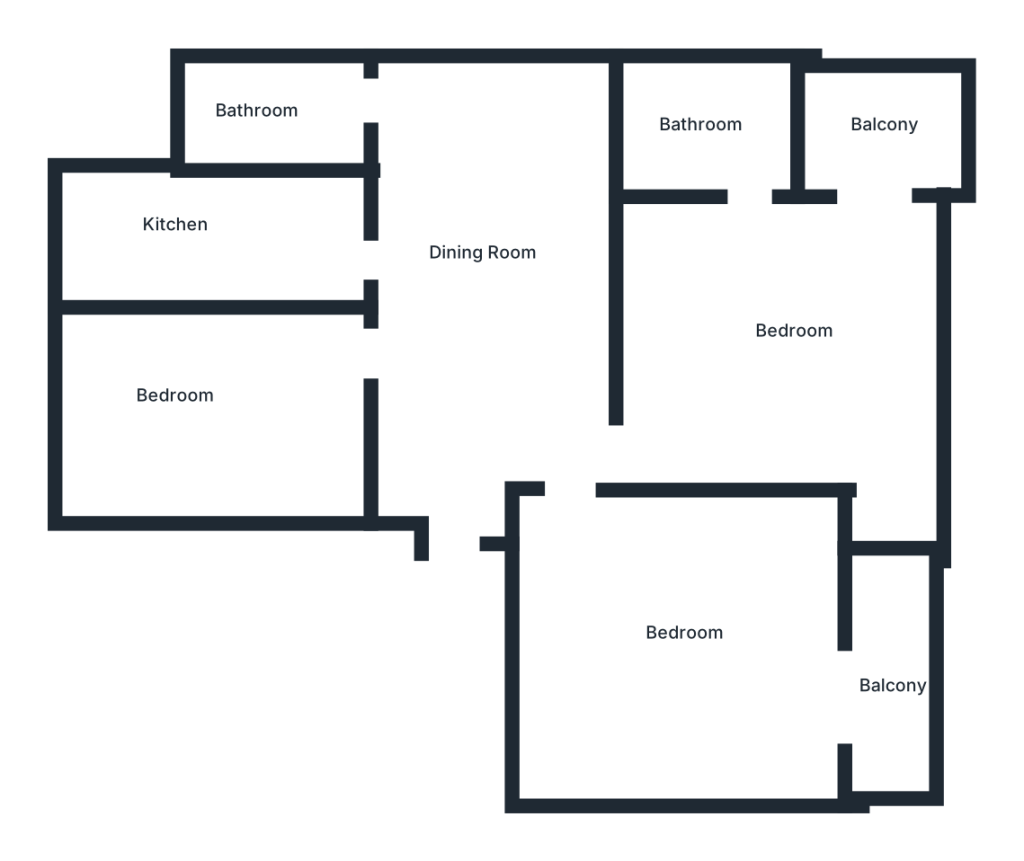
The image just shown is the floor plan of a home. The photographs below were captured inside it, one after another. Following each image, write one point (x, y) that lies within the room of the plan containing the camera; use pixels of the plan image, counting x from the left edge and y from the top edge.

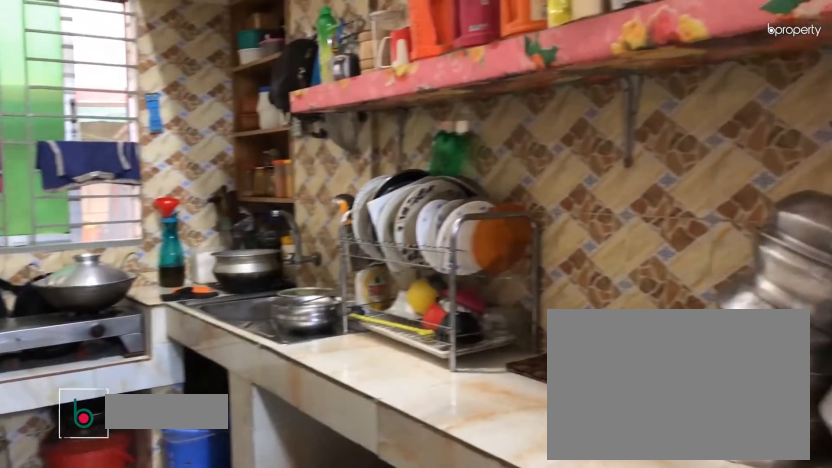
(227, 242)
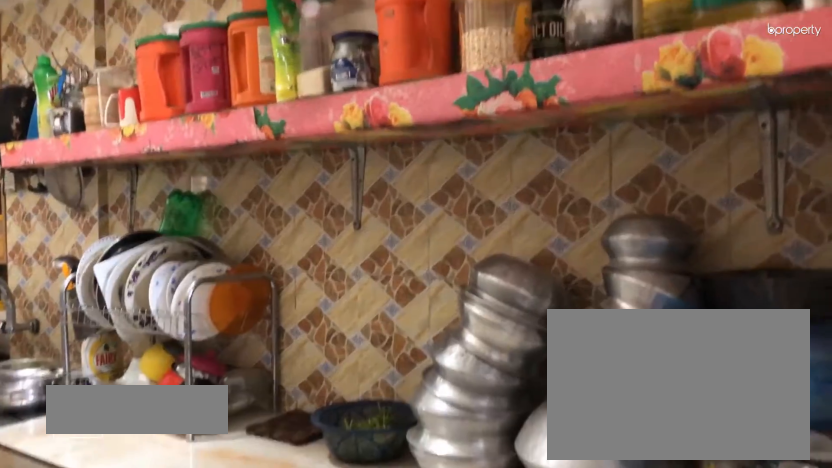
(227, 242)
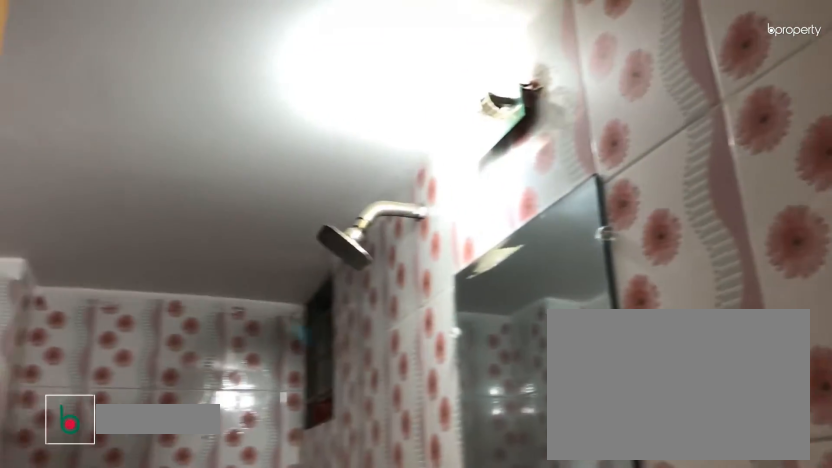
(291, 111)
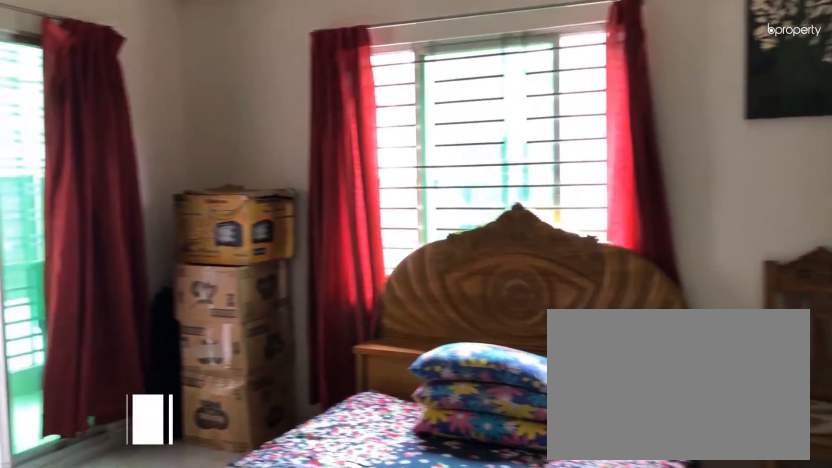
(787, 370)
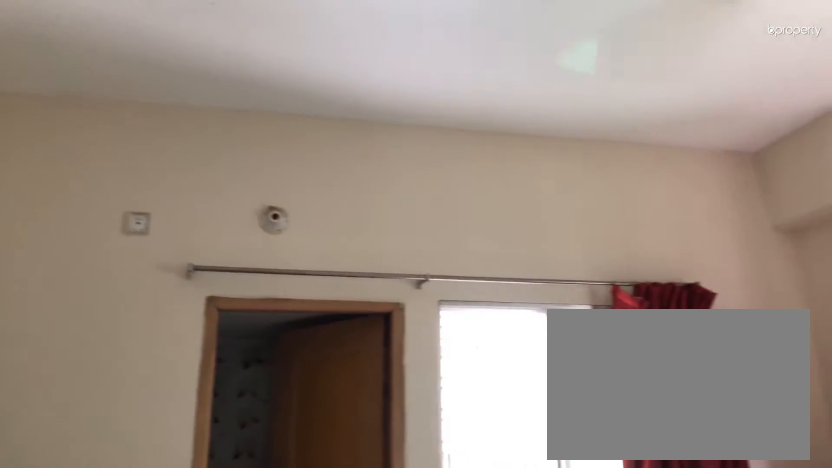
(768, 344)
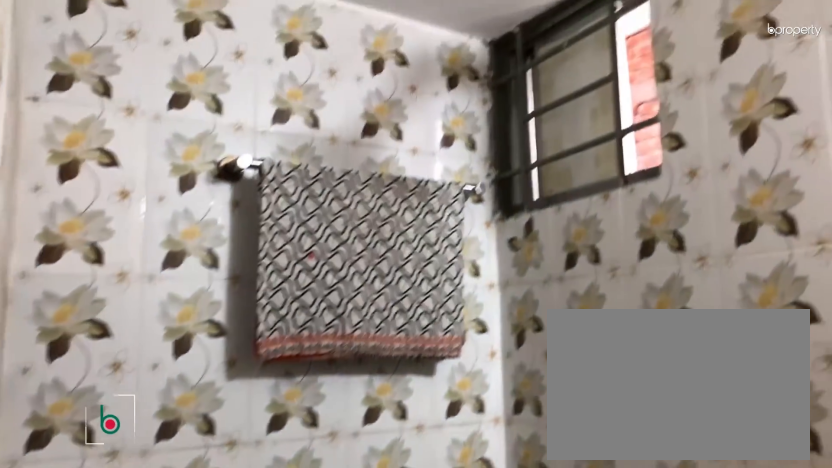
(716, 140)
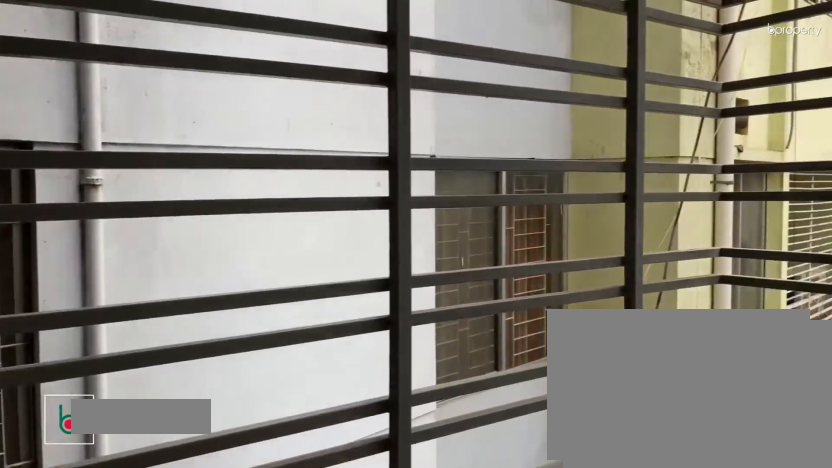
(884, 122)
